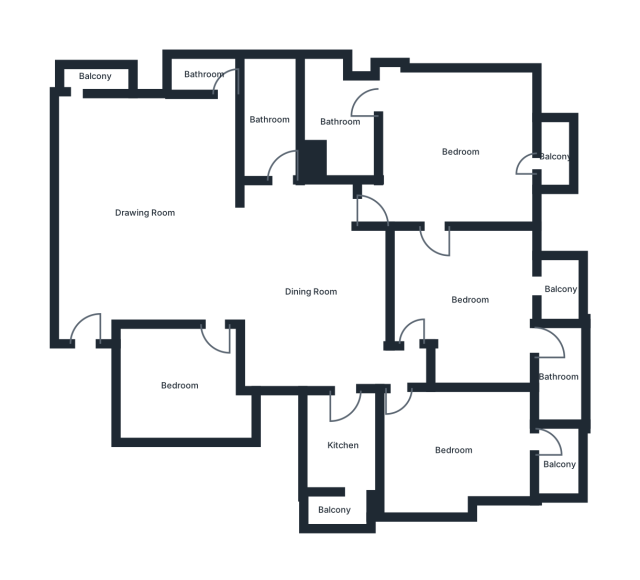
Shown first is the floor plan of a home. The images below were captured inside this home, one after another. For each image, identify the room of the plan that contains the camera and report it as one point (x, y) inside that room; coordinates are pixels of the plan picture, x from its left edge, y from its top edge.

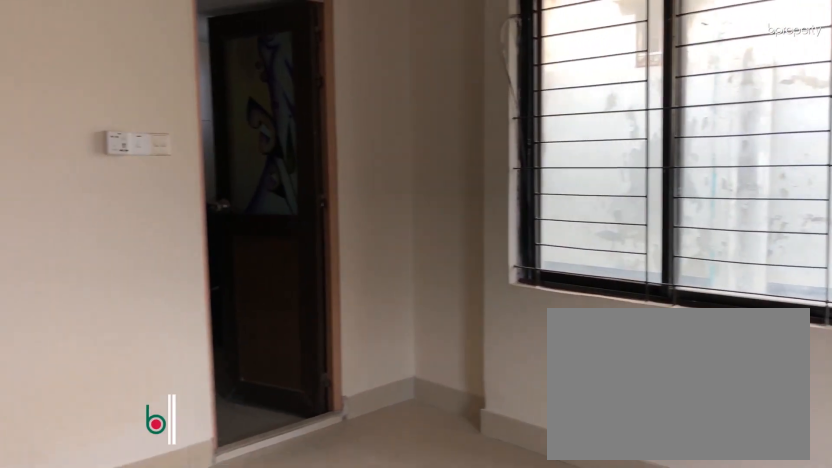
(460, 152)
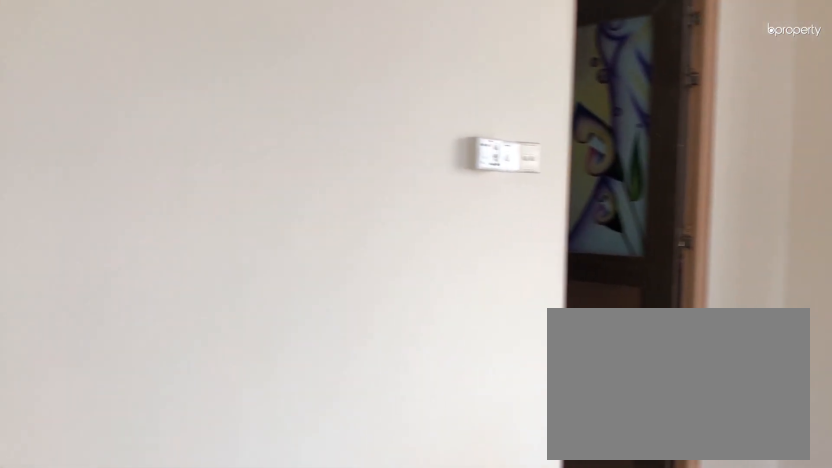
(460, 152)
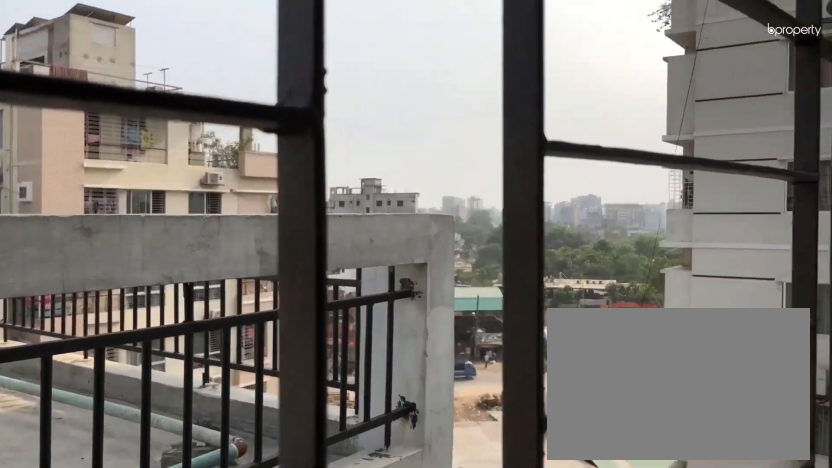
(553, 155)
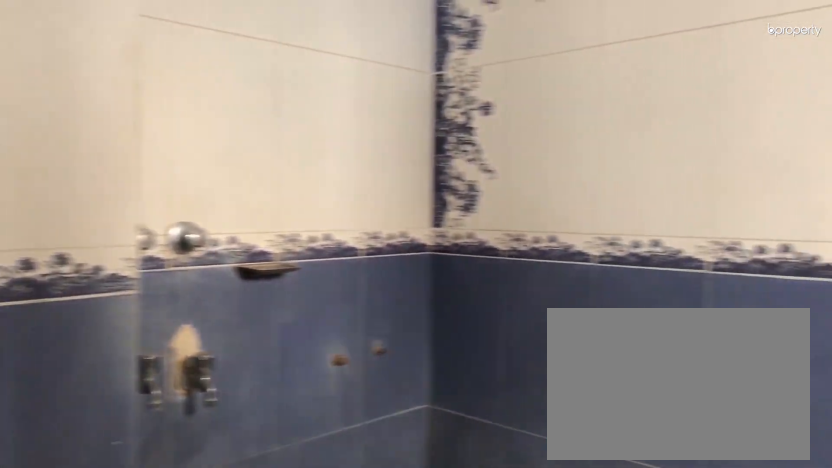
(340, 122)
